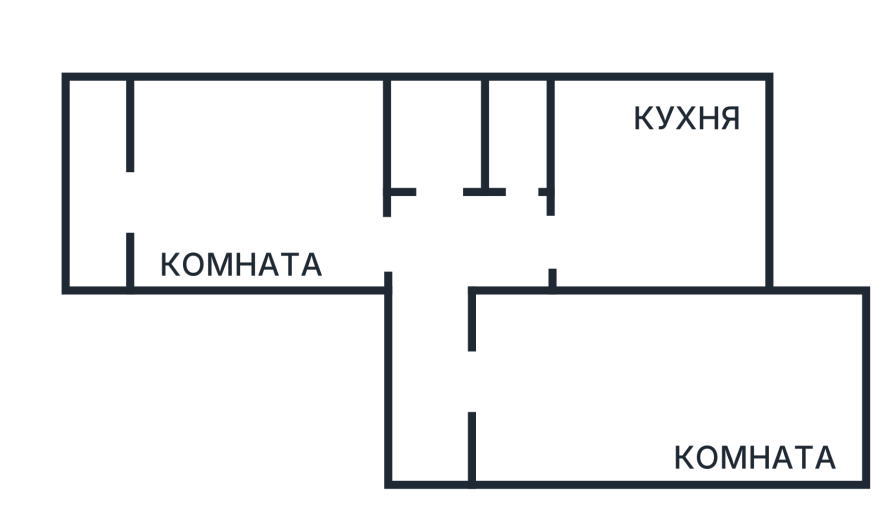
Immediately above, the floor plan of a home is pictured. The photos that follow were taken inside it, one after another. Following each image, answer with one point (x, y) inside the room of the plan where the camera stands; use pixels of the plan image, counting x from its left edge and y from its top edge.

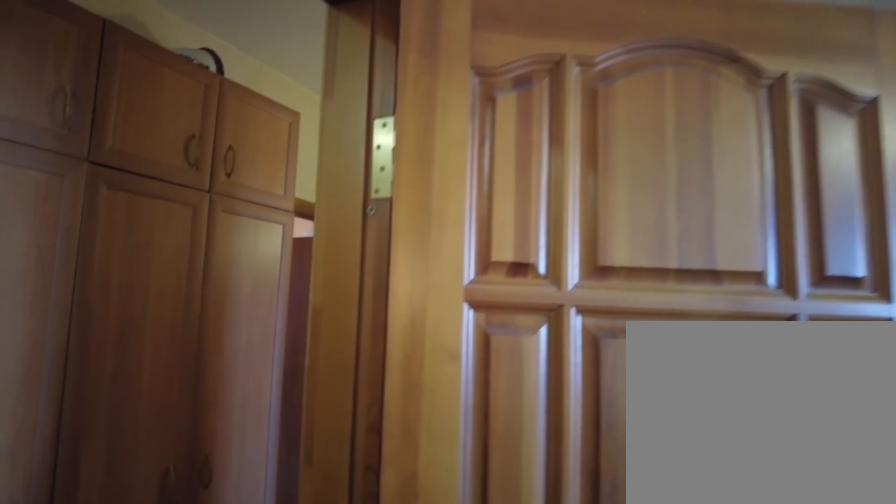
(478, 398)
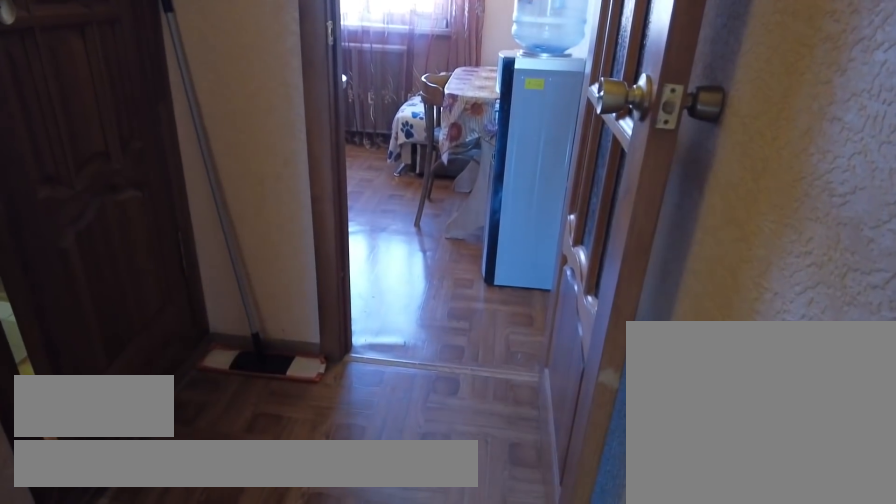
(440, 316)
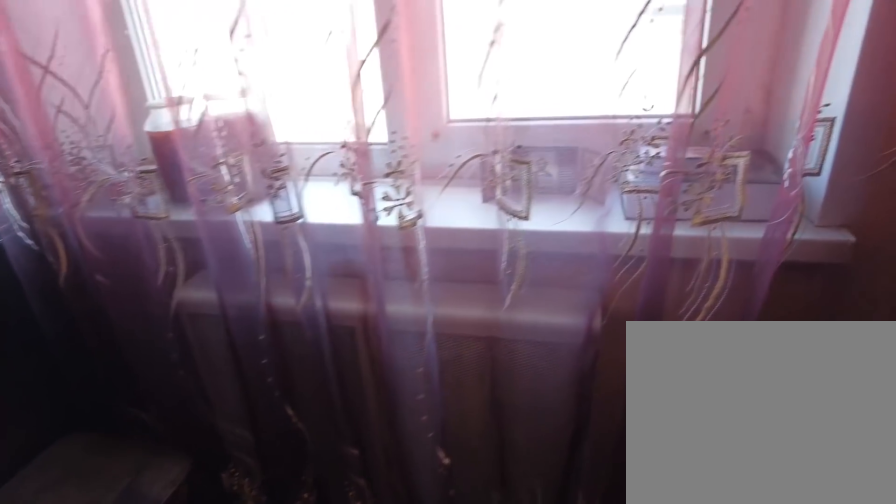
(603, 246)
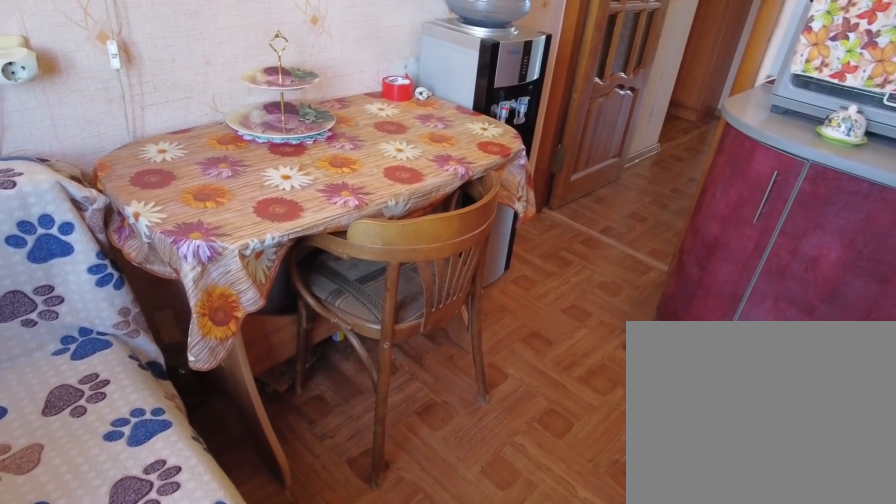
(603, 246)
